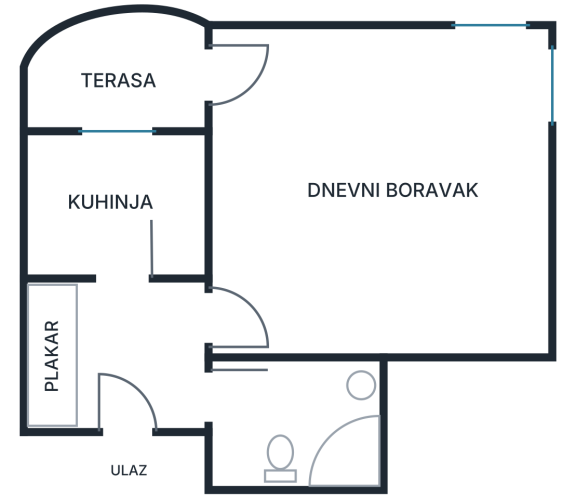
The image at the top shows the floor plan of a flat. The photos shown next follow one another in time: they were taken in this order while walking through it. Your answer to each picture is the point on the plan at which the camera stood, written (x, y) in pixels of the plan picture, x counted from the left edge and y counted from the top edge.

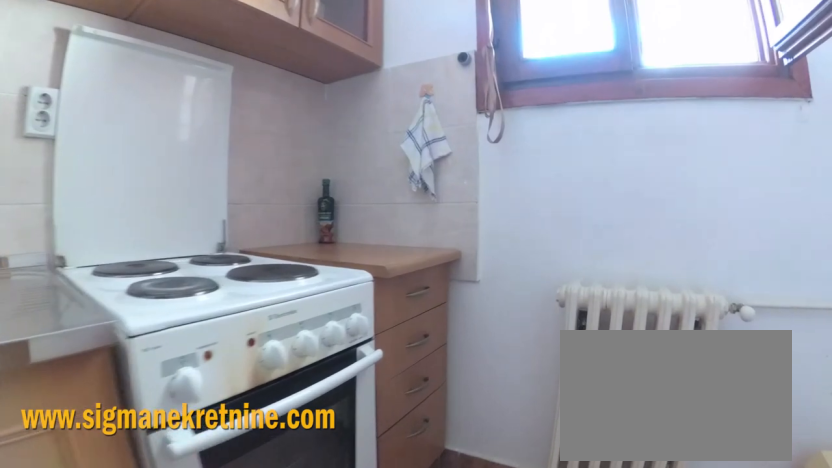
(128, 249)
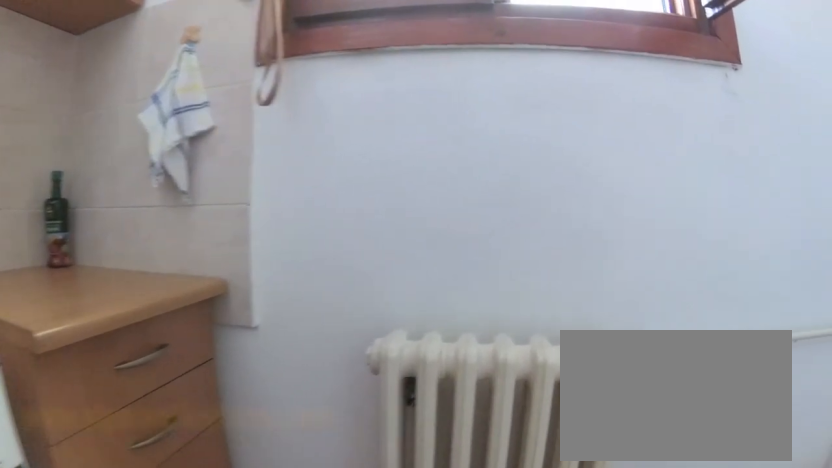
(128, 217)
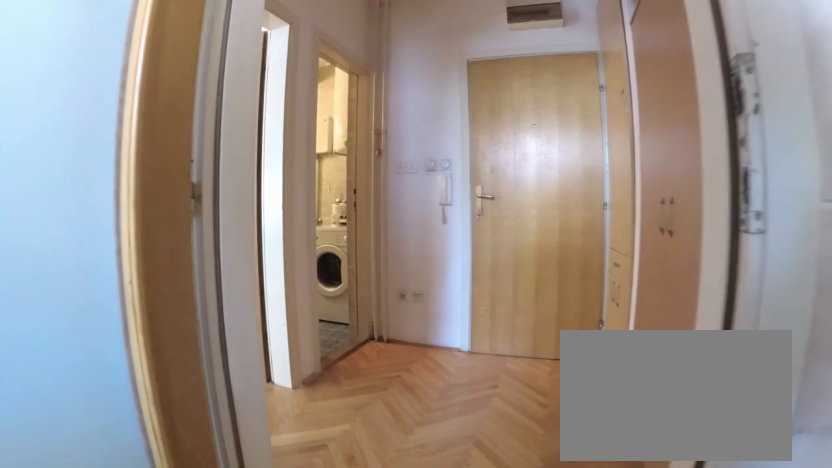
(129, 225)
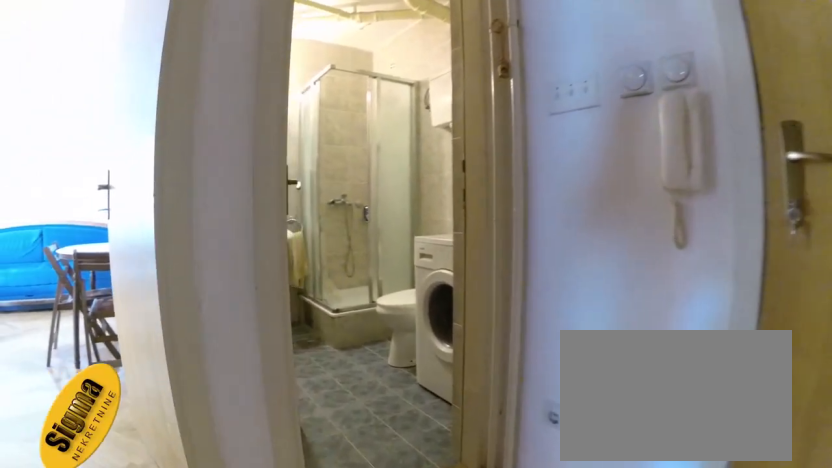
(134, 317)
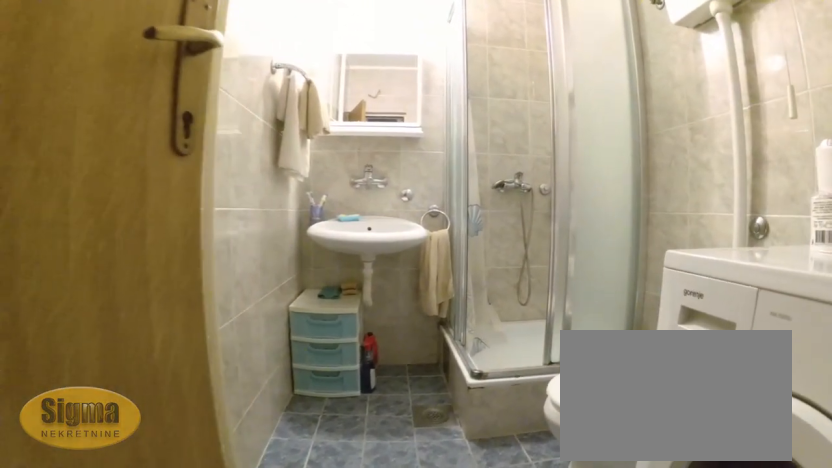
(204, 389)
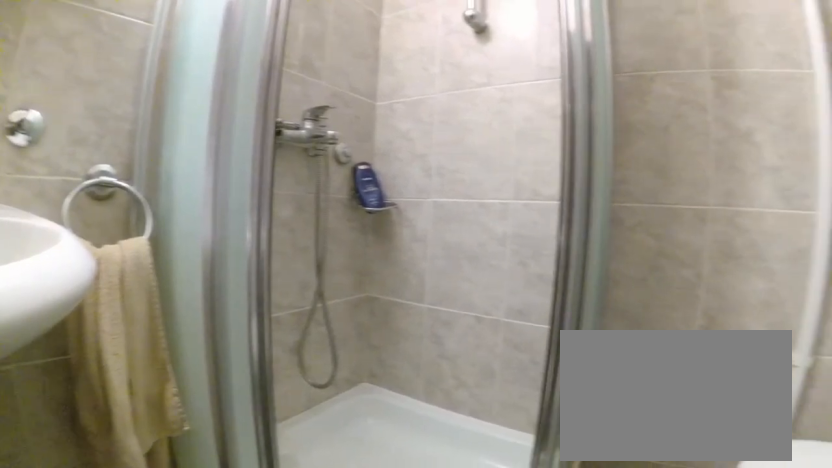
(335, 369)
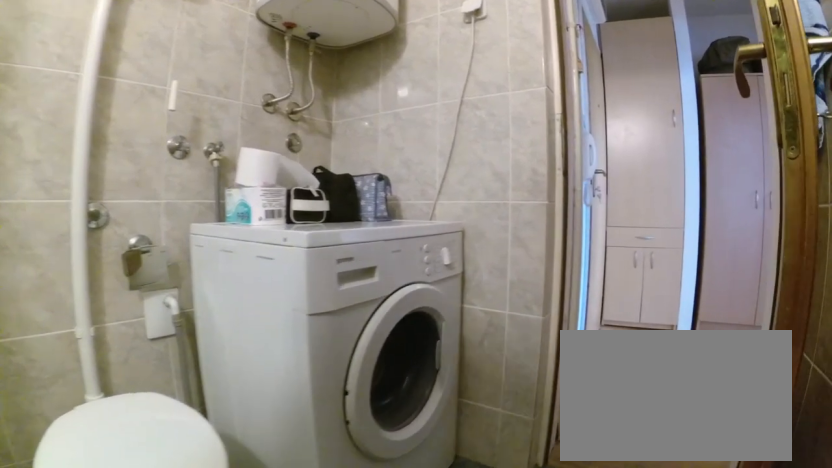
(343, 387)
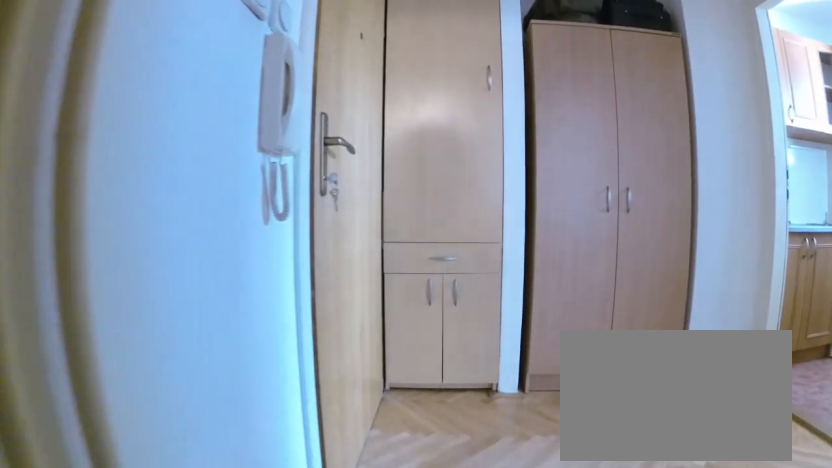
(231, 386)
